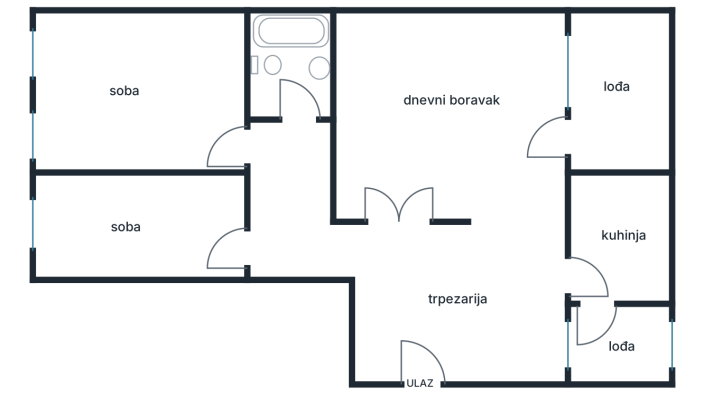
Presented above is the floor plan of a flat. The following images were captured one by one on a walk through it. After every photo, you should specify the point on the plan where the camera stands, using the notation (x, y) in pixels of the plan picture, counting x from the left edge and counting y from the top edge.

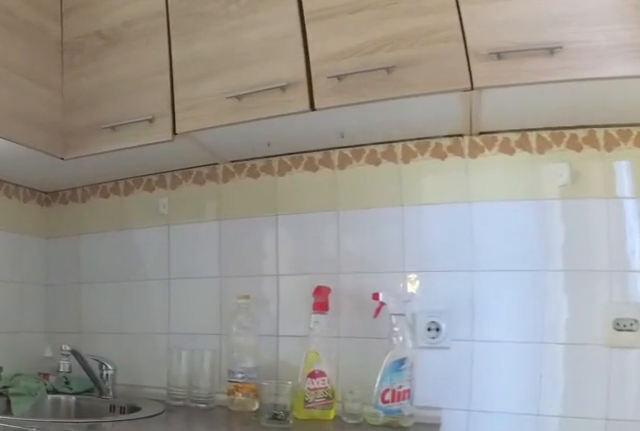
(576, 280)
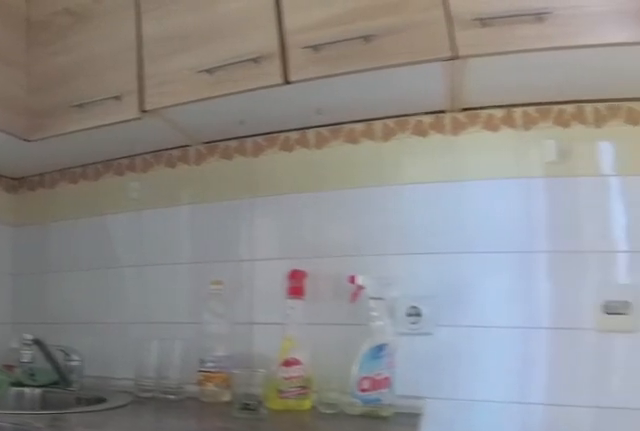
(574, 277)
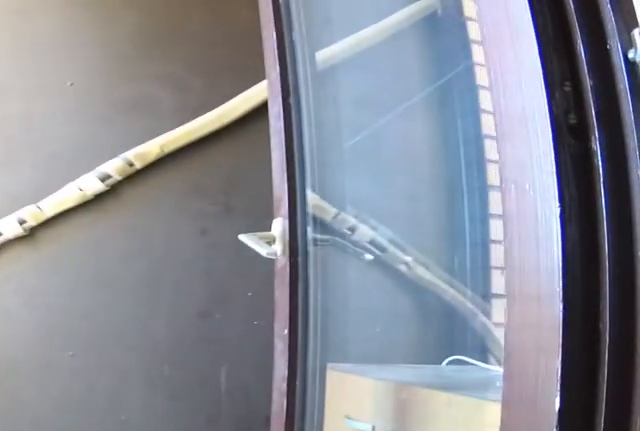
(586, 270)
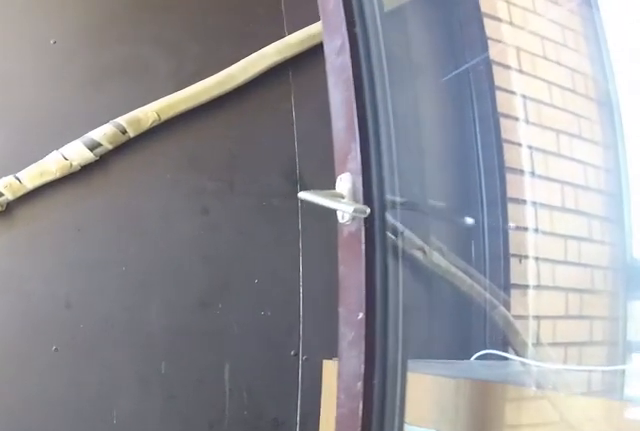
(587, 287)
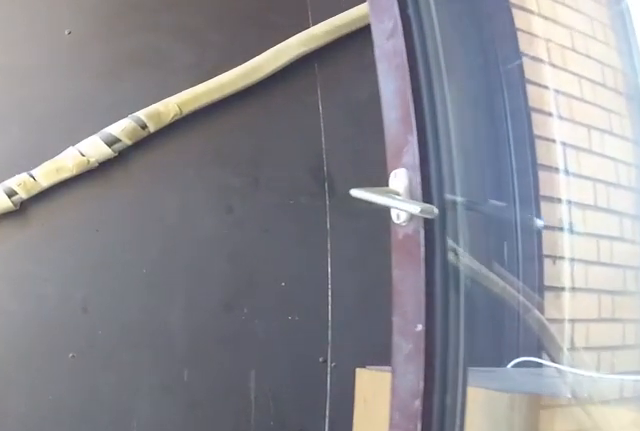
(586, 293)
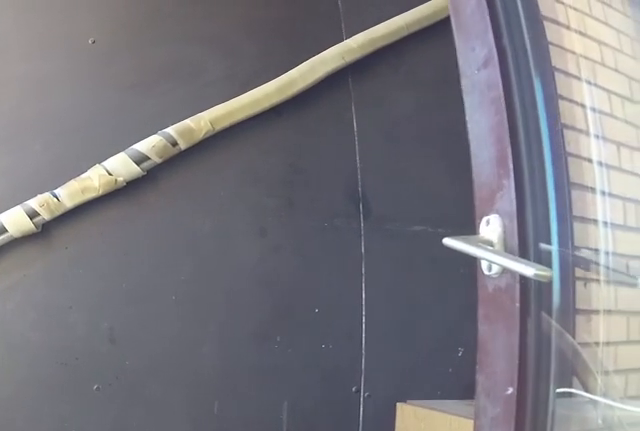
(586, 303)
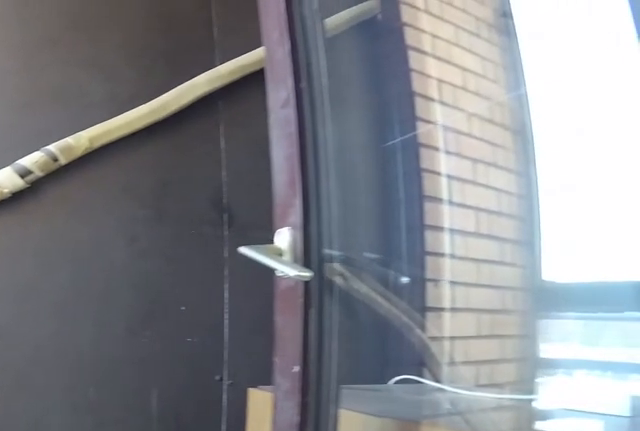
(590, 302)
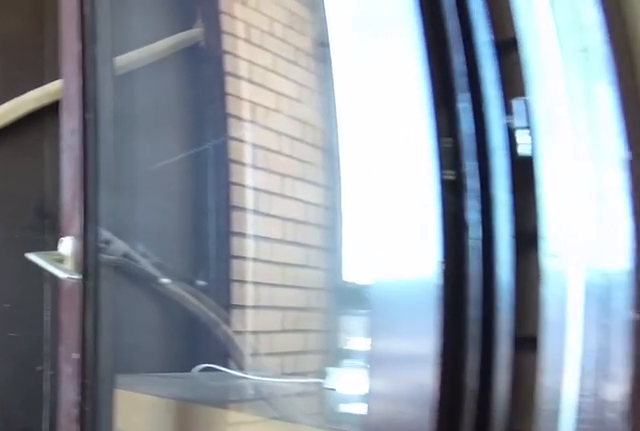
(594, 300)
